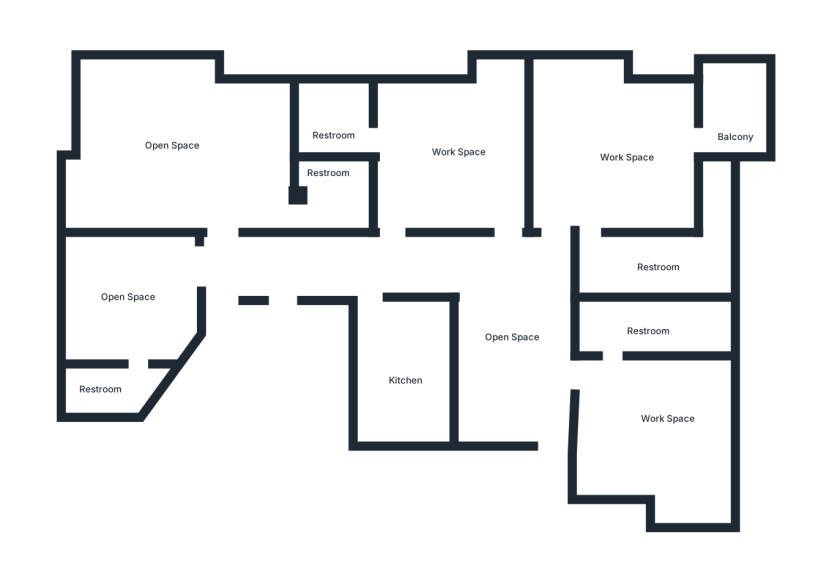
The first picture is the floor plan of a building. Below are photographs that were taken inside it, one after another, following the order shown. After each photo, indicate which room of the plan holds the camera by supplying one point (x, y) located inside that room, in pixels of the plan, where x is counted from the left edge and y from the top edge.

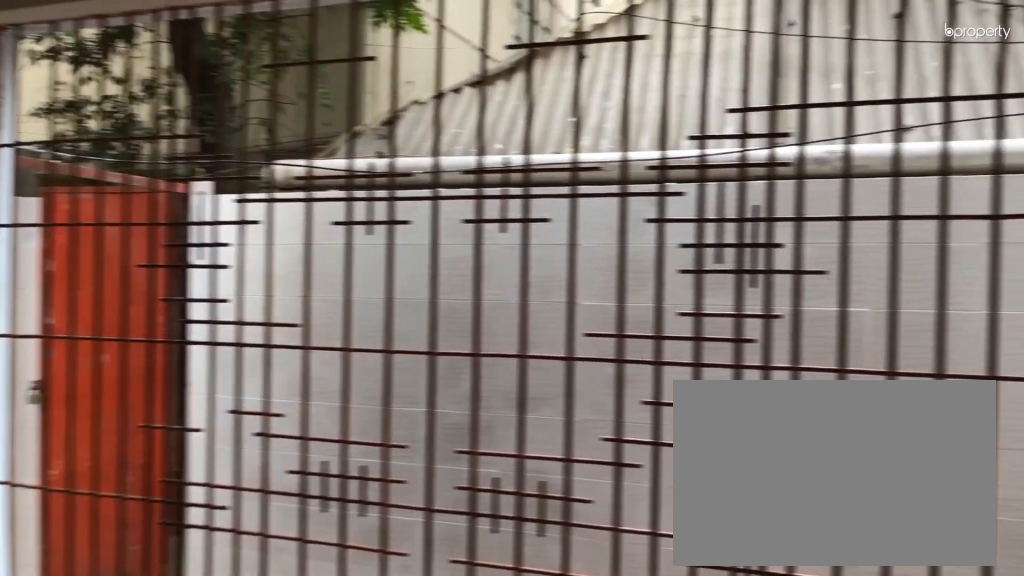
(730, 128)
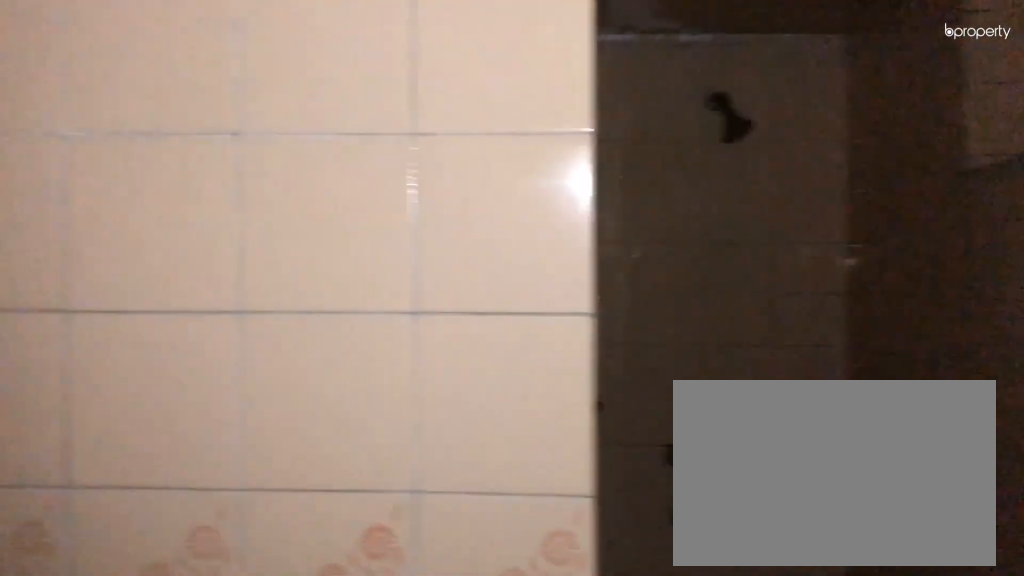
(652, 269)
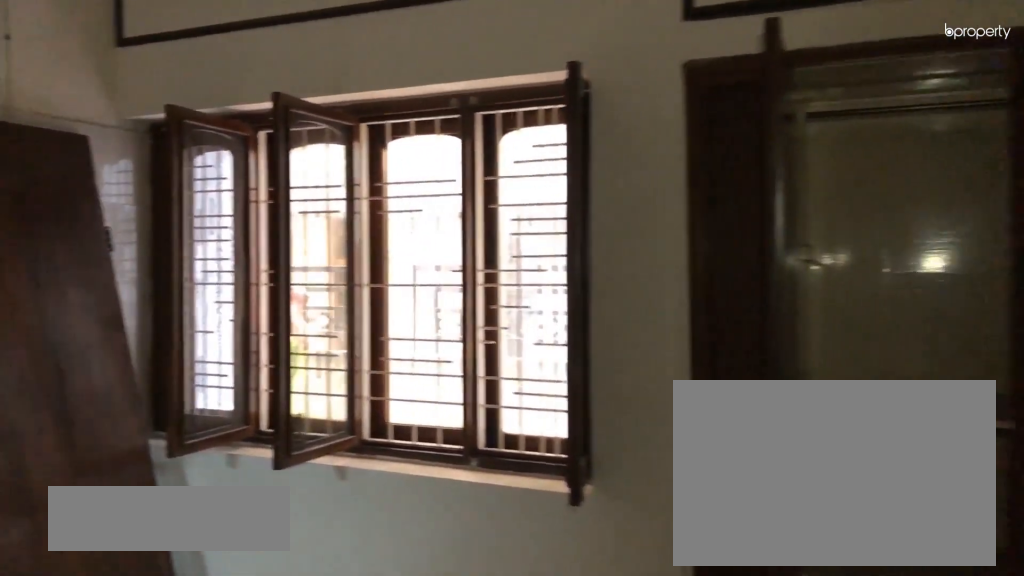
(431, 146)
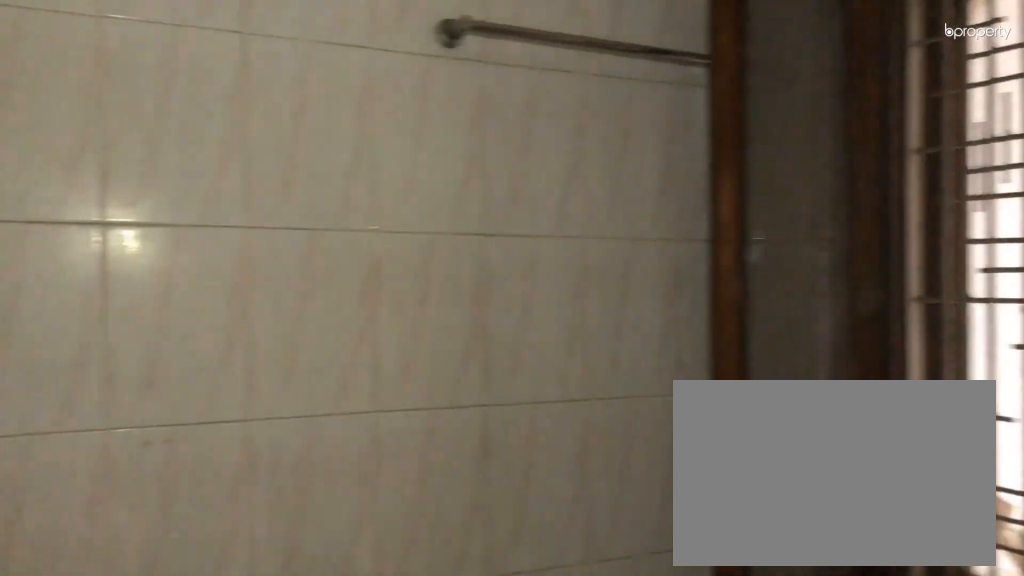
(338, 129)
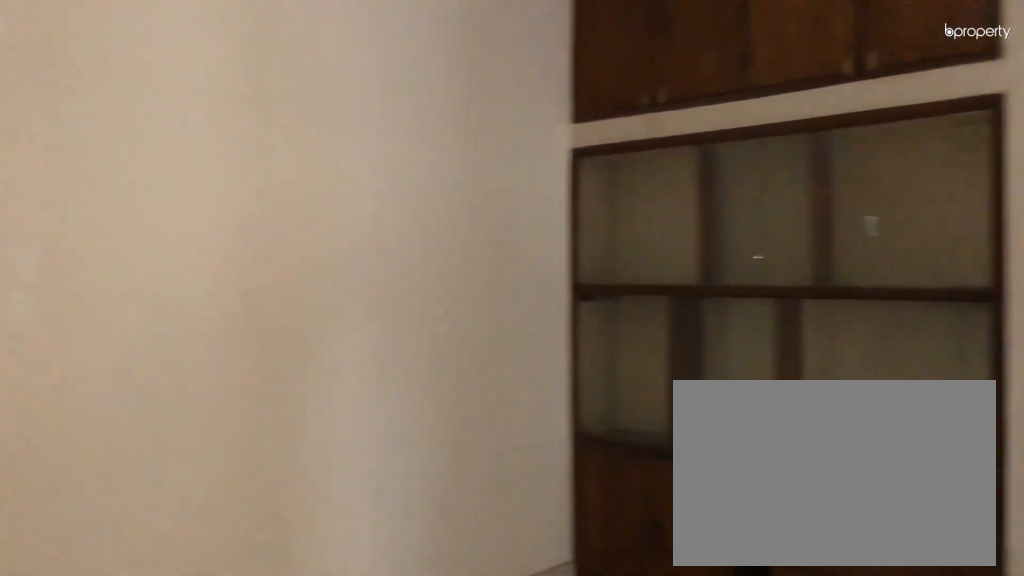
(191, 165)
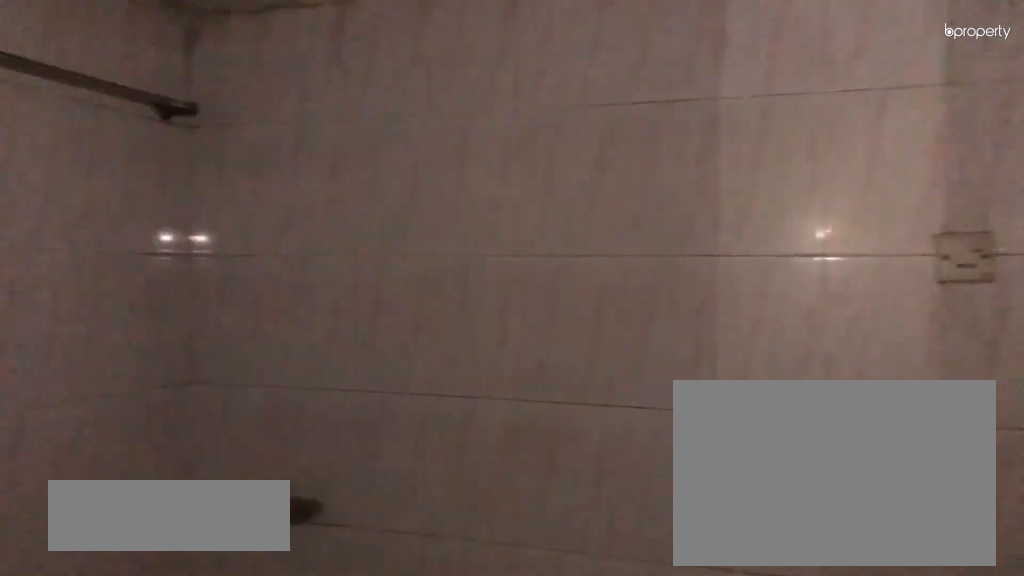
(329, 191)
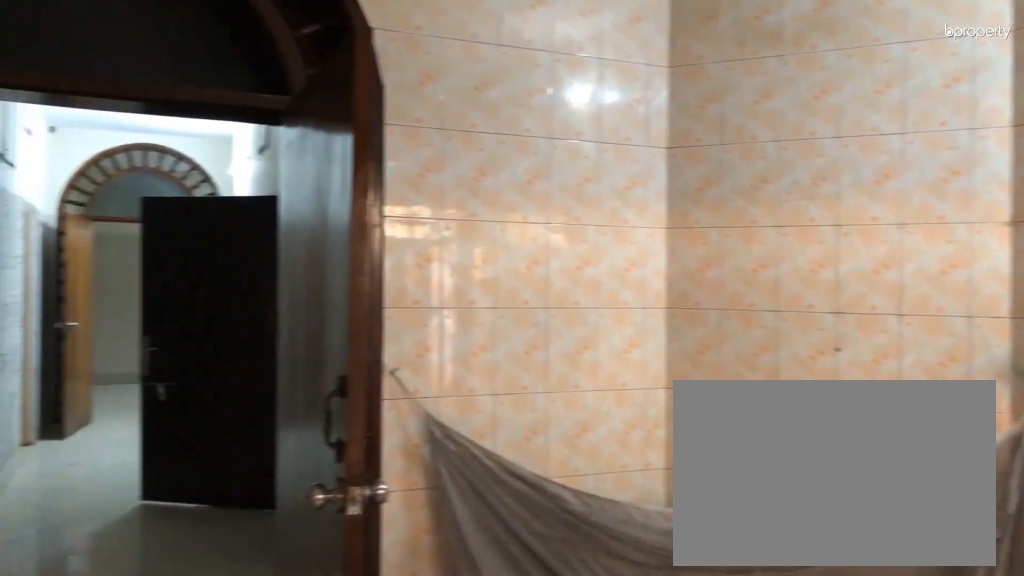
(136, 334)
